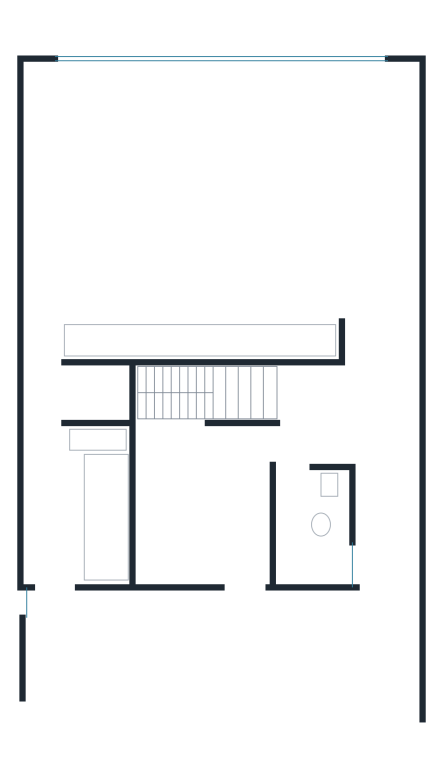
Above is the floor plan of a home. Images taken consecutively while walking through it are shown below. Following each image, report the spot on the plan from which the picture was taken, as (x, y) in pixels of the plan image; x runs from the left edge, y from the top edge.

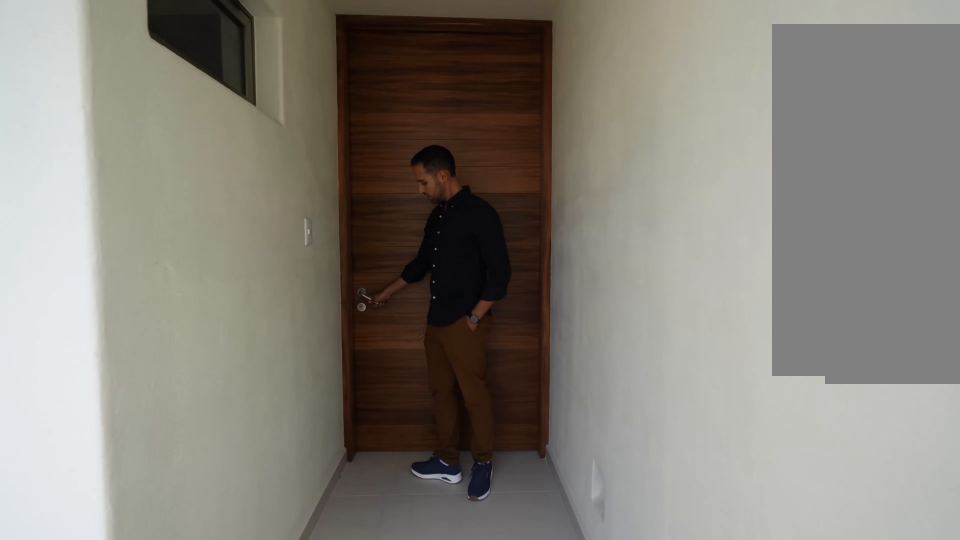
(390, 656)
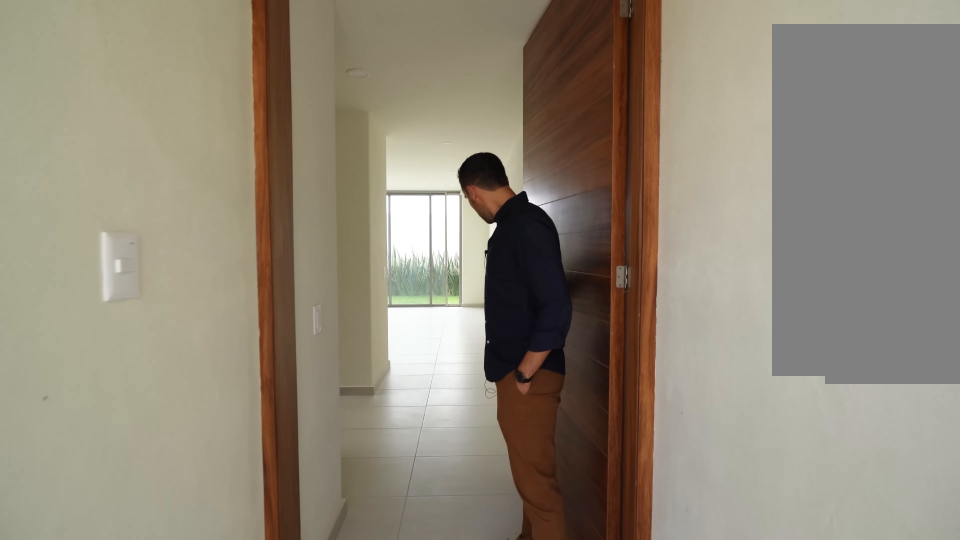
(388, 600)
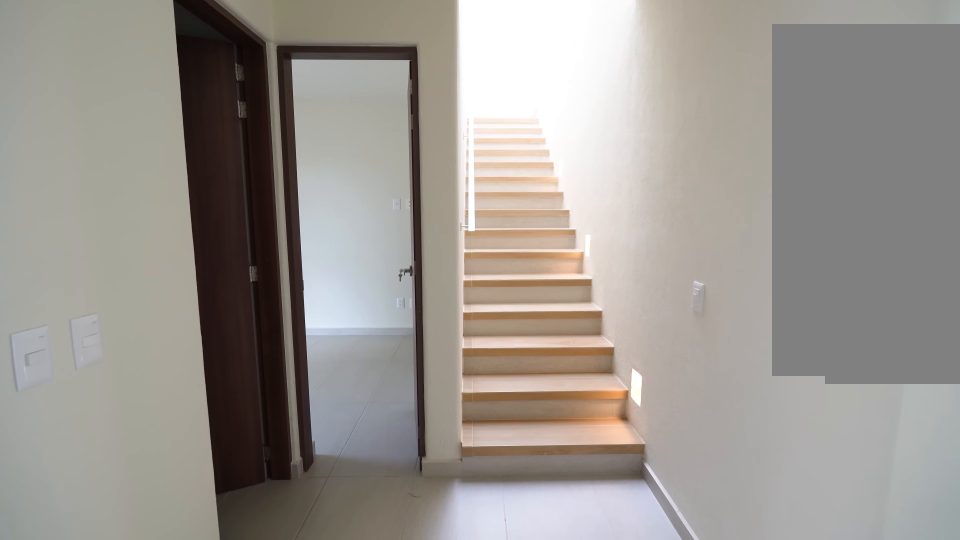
(393, 445)
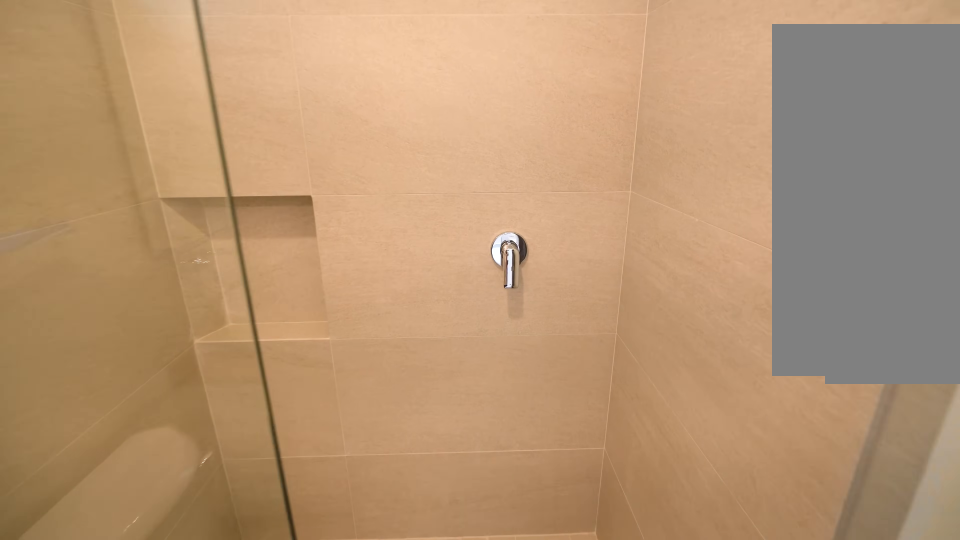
(295, 511)
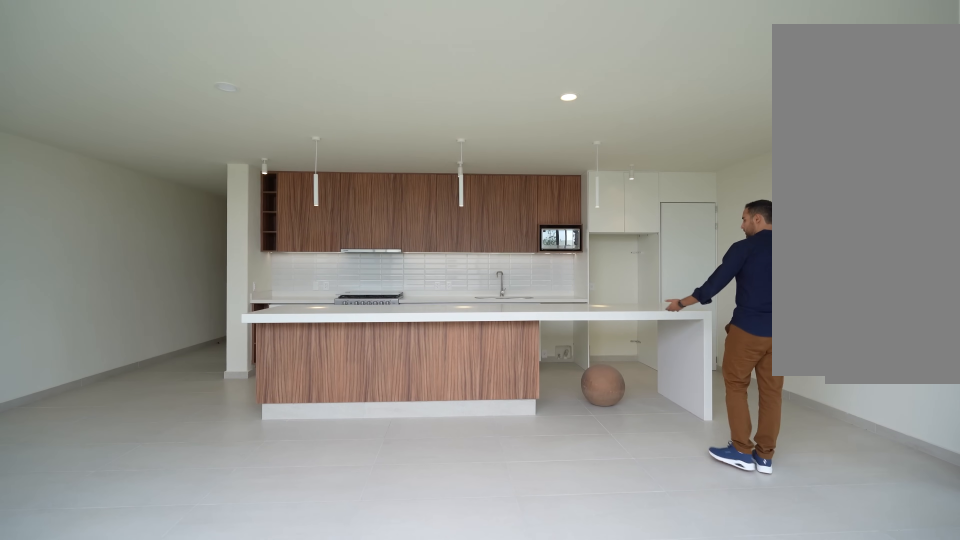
(182, 88)
